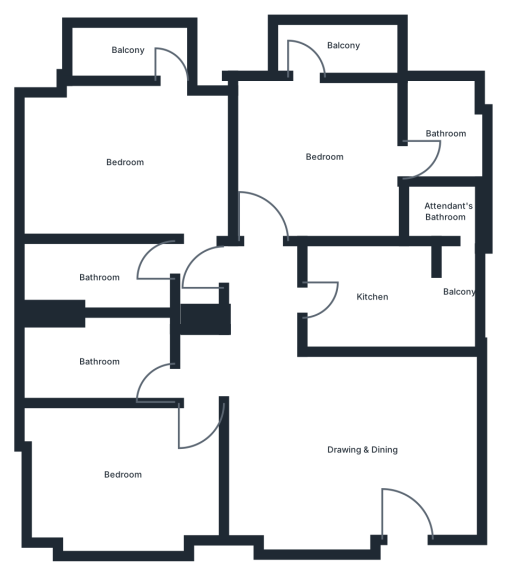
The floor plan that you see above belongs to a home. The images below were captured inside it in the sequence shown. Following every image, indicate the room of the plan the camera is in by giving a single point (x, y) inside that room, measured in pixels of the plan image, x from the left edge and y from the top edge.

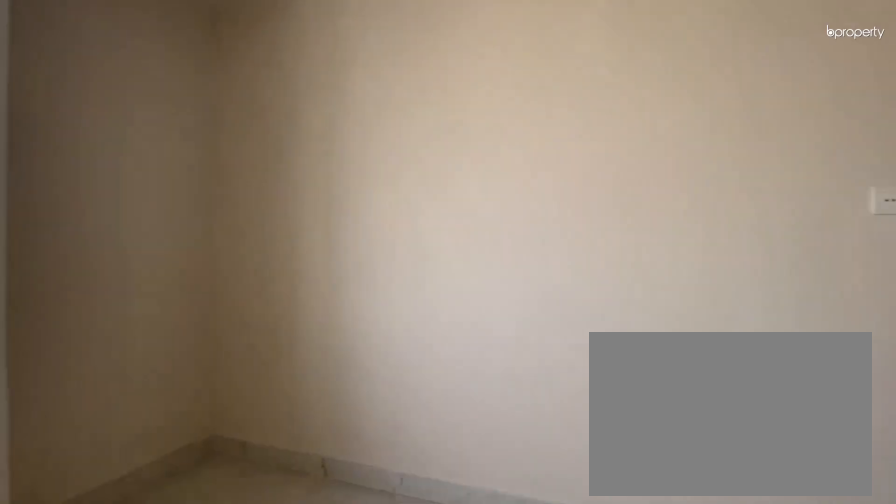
(122, 475)
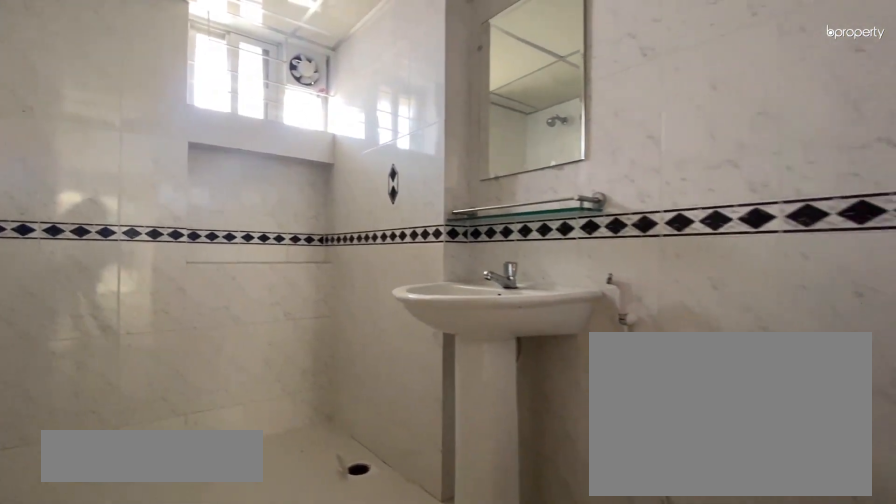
(97, 362)
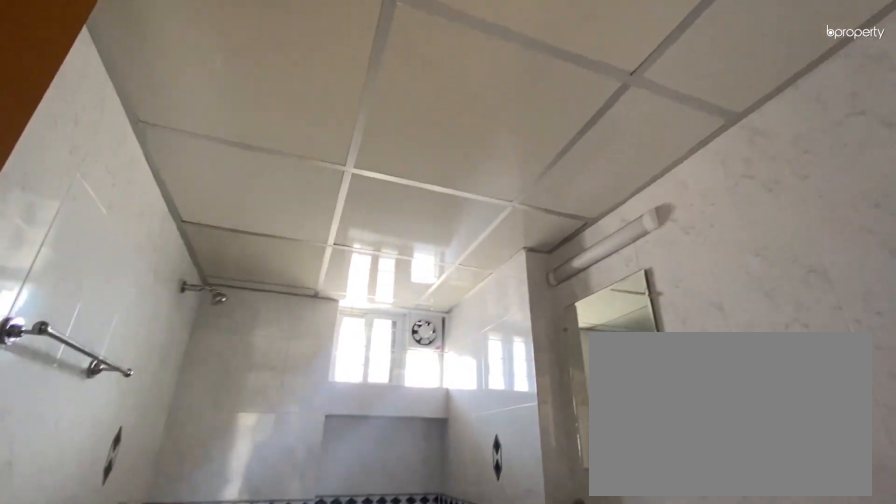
(97, 362)
